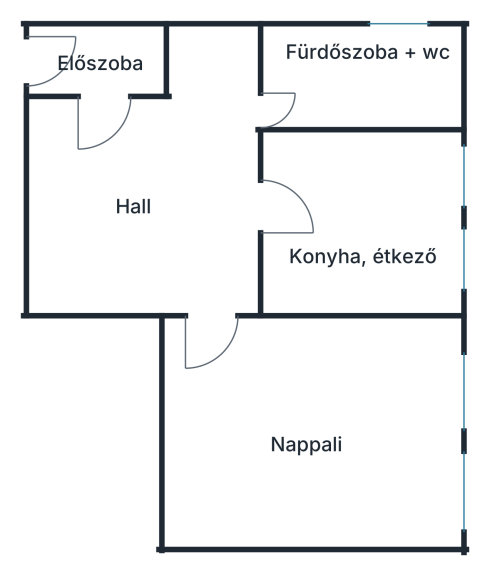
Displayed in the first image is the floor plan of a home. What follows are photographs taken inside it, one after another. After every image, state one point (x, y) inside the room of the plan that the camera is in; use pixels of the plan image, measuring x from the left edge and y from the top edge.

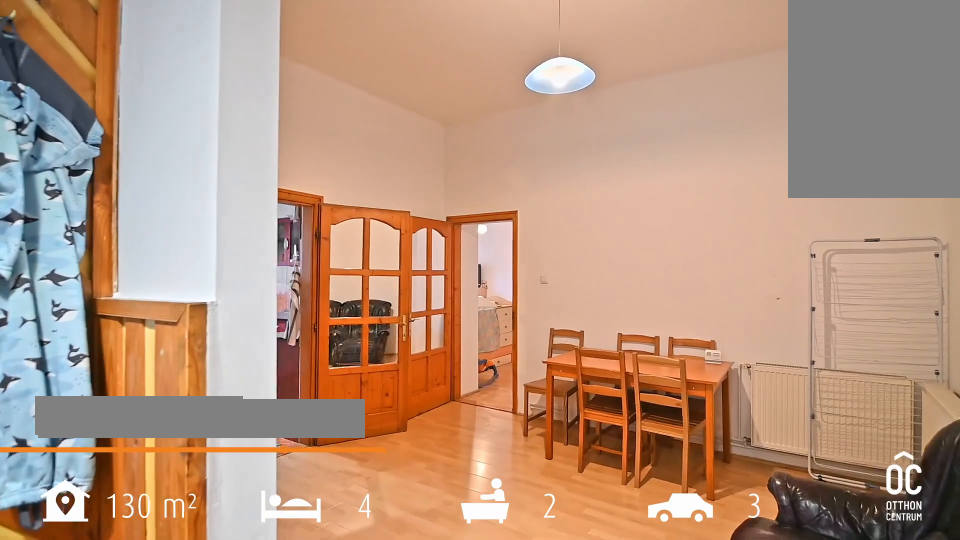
(102, 63)
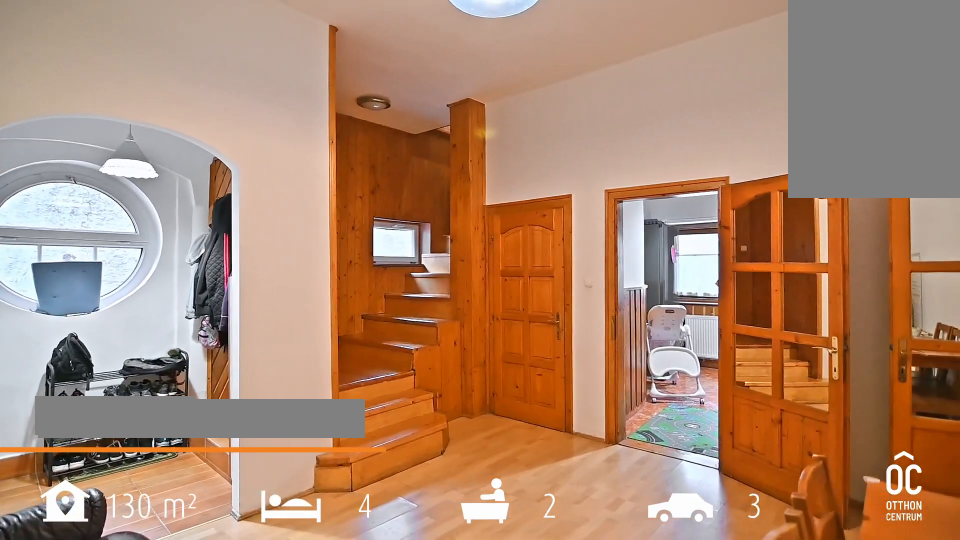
(152, 205)
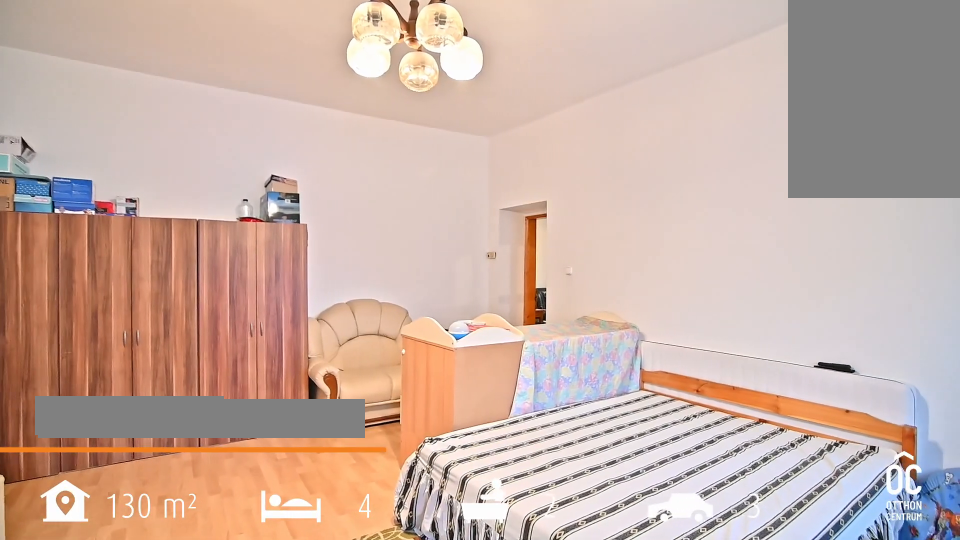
(314, 446)
